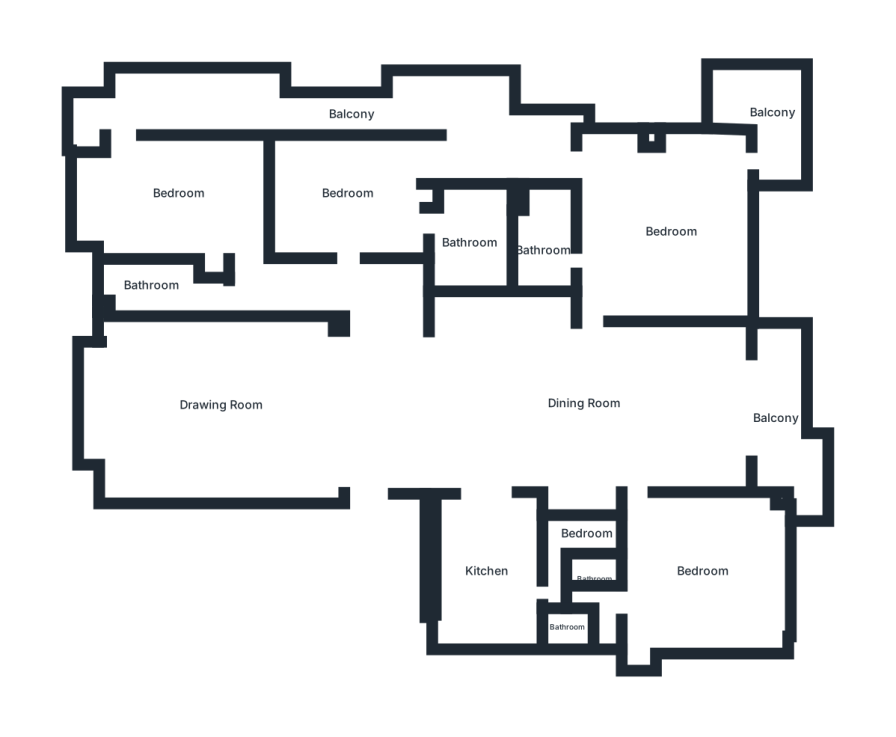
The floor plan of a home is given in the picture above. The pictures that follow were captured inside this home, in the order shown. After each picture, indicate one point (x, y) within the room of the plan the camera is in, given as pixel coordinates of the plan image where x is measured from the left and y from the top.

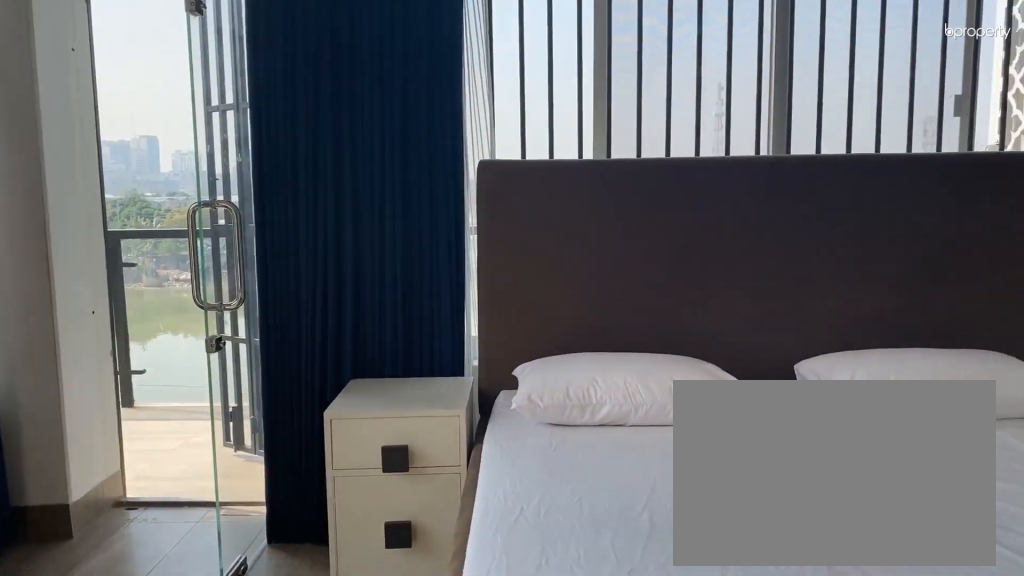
(660, 234)
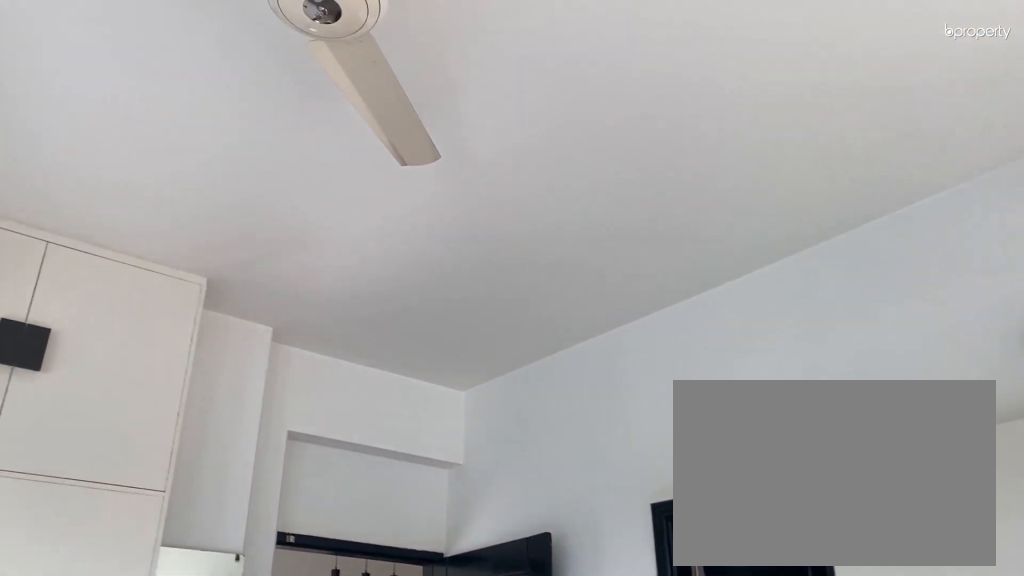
(660, 234)
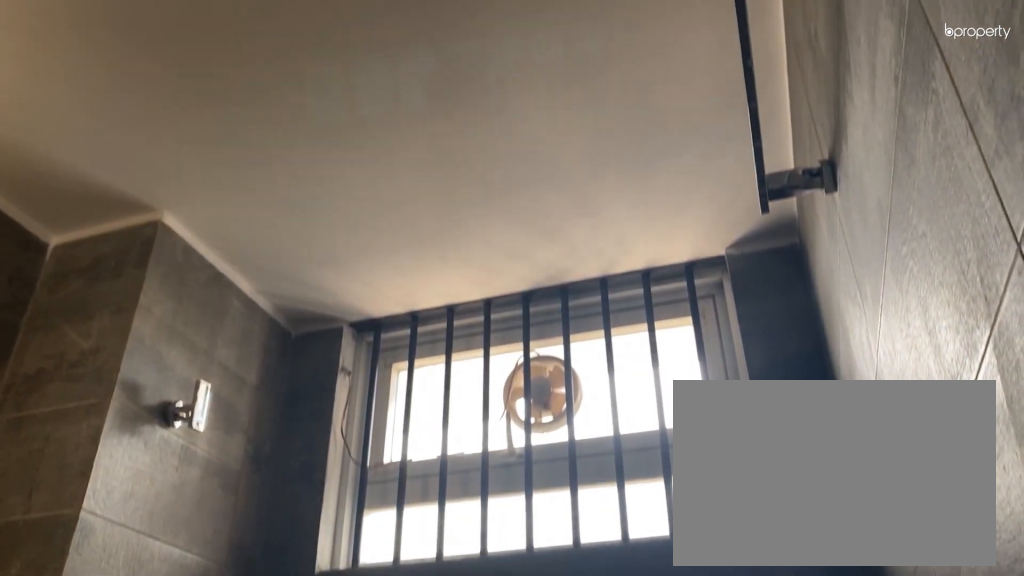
(538, 248)
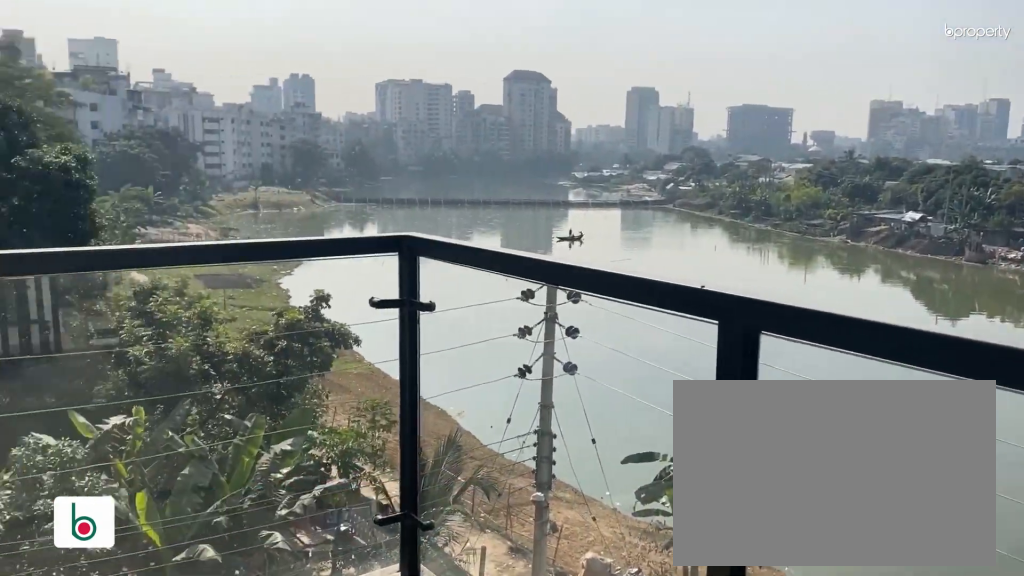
(772, 112)
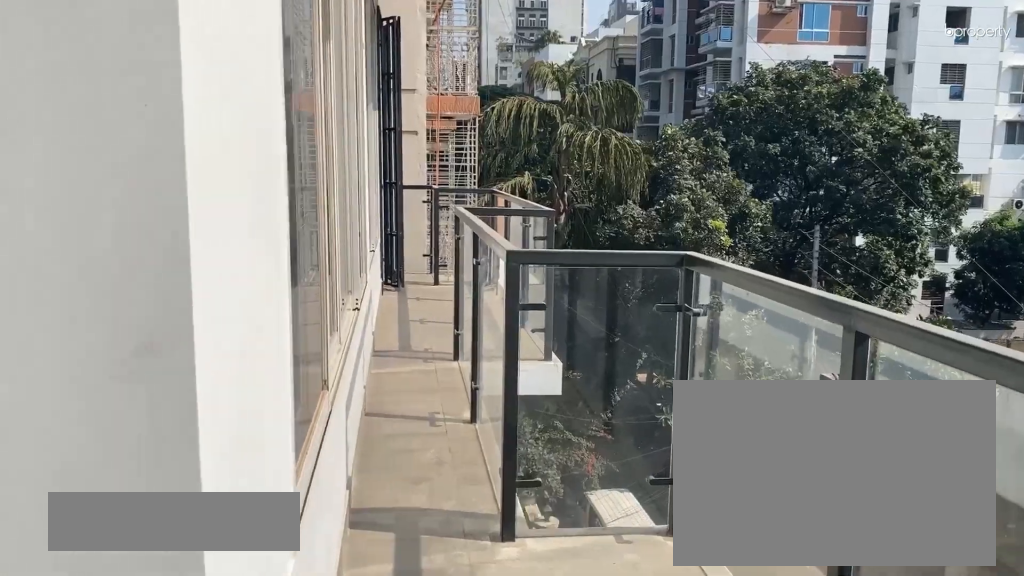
(350, 117)
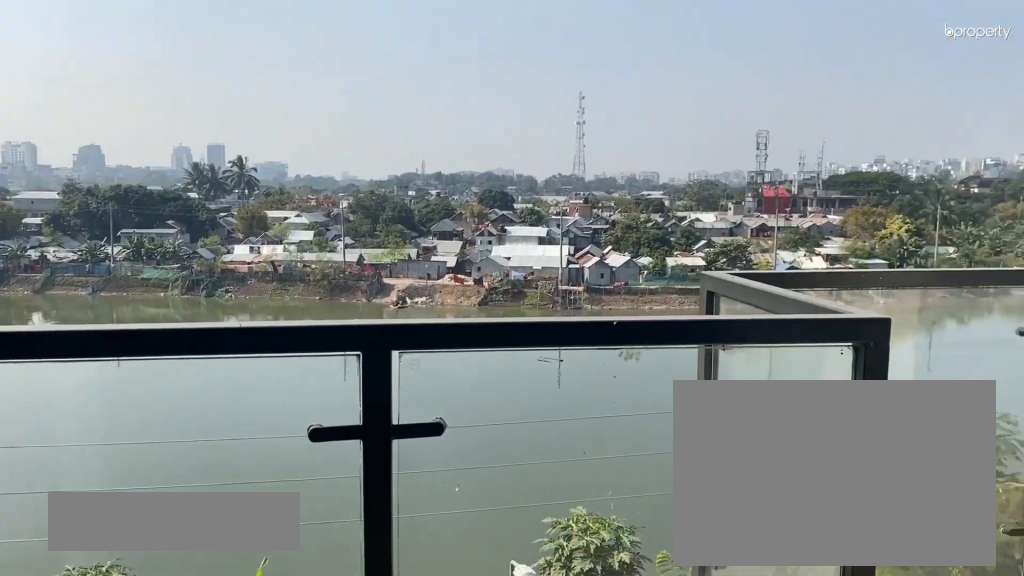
(777, 418)
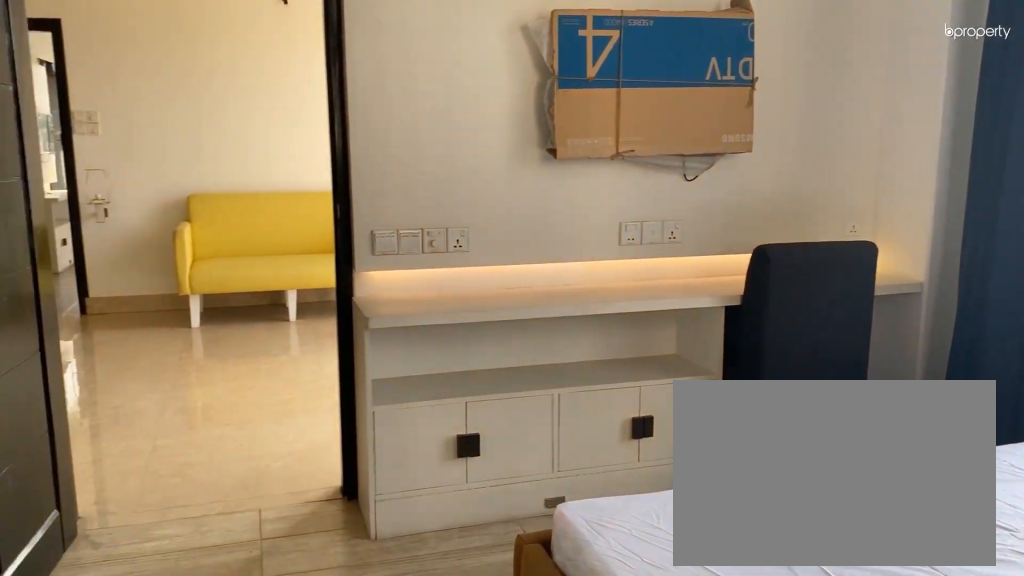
(698, 572)
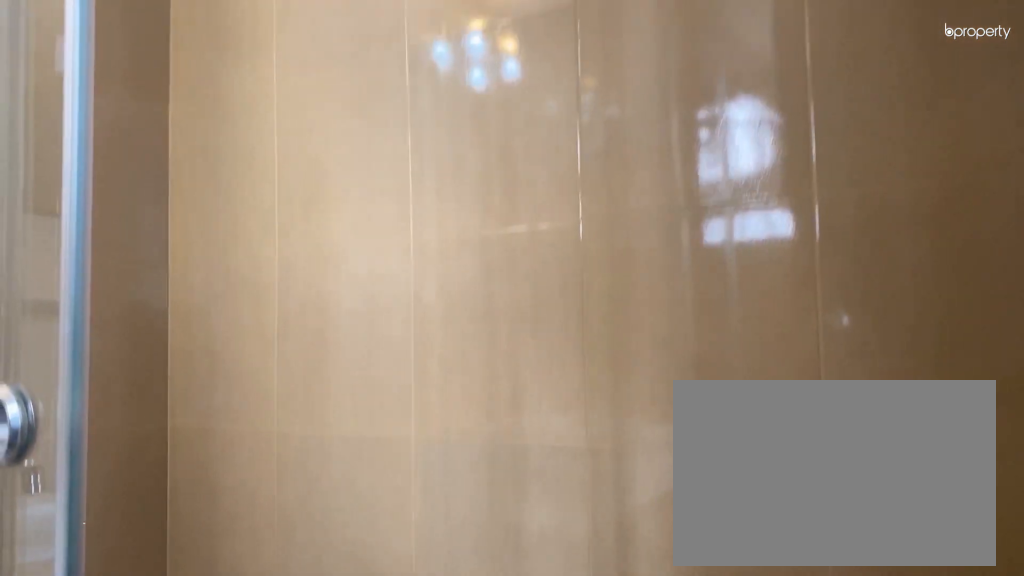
(594, 582)
